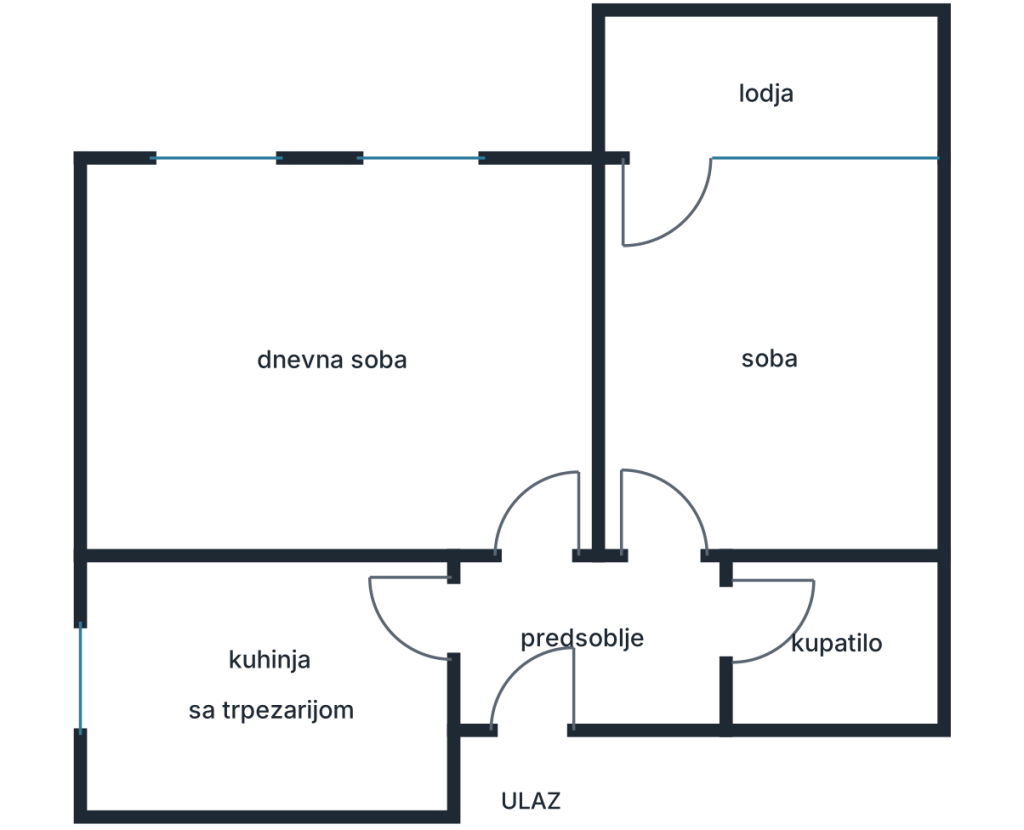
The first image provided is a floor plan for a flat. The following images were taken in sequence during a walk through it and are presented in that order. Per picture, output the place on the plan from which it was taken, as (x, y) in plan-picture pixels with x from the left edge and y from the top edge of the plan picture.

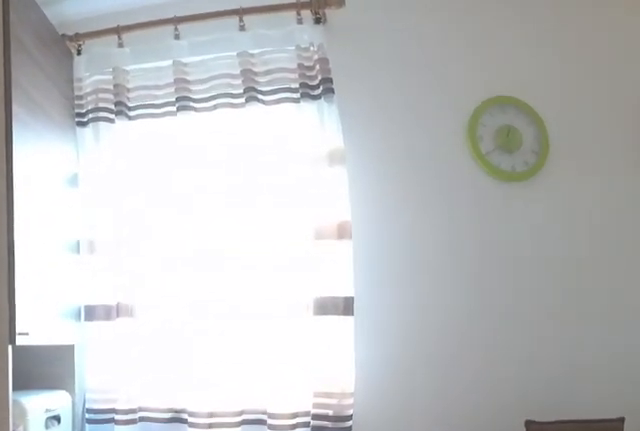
(329, 650)
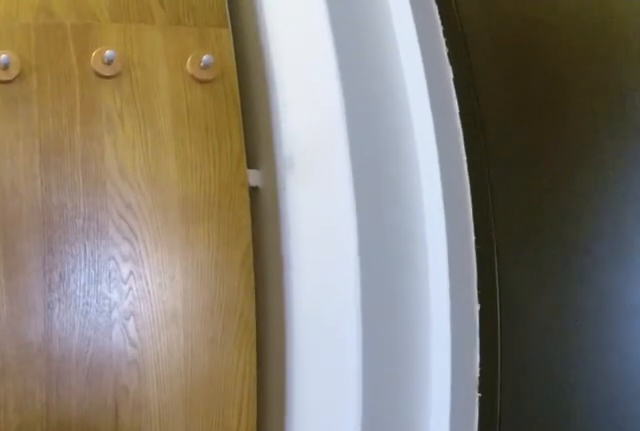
(448, 653)
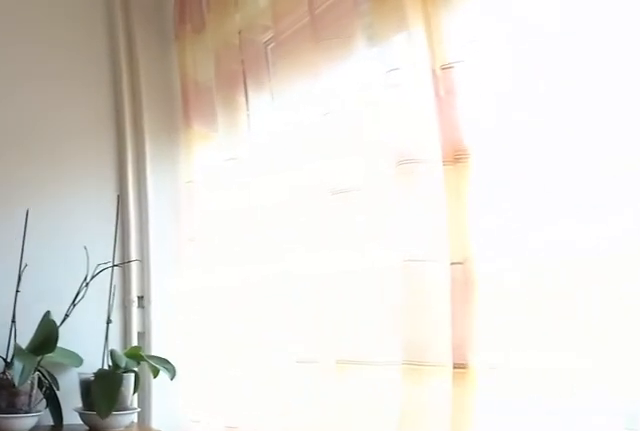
(338, 238)
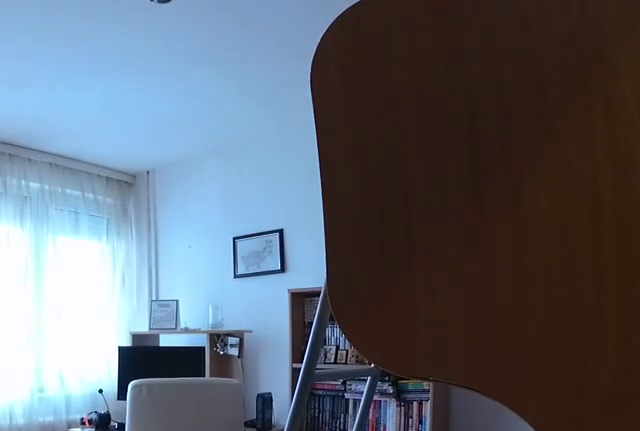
(643, 527)
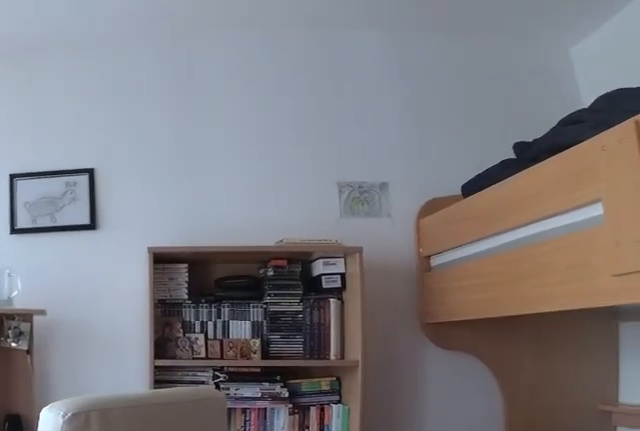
(665, 431)
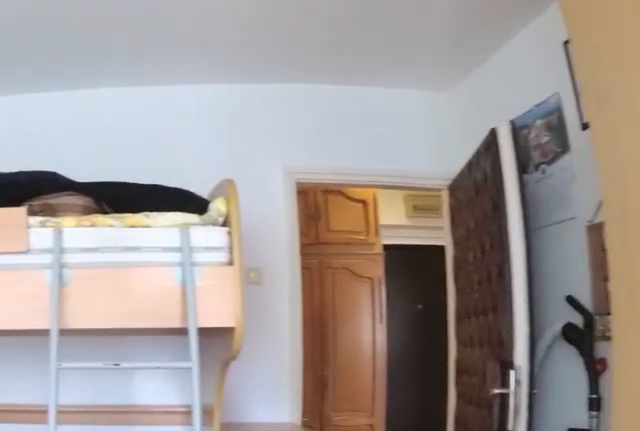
(687, 145)
